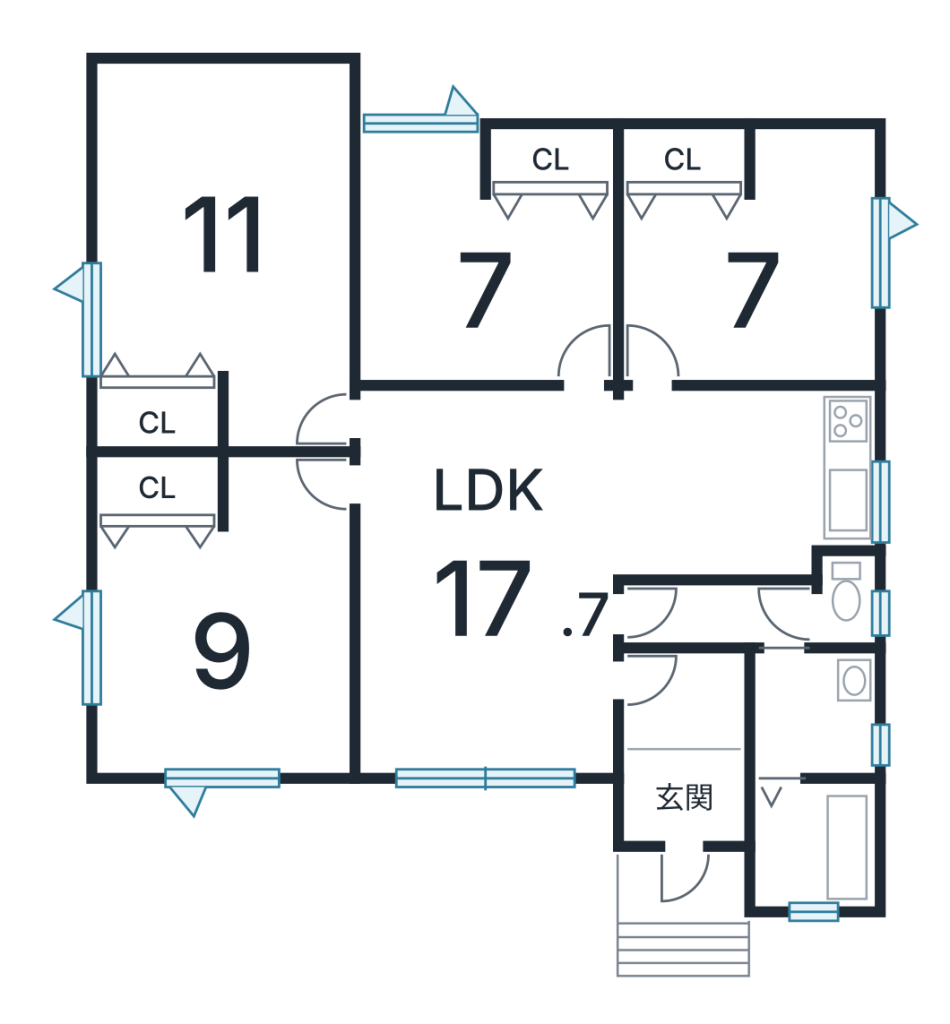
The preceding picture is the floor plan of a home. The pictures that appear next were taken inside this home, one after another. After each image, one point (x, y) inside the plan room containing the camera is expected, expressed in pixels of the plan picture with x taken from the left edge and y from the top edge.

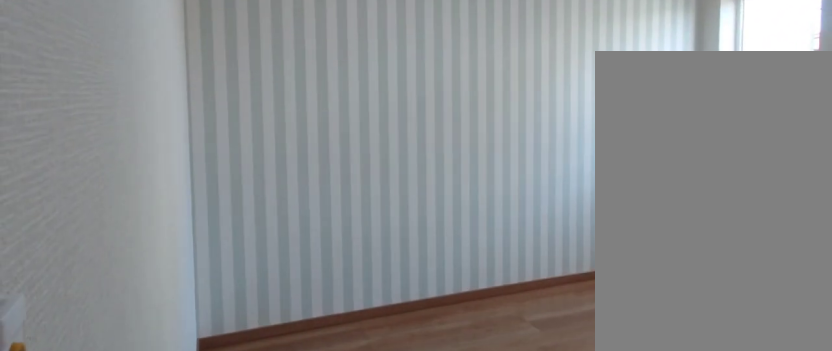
(477, 294)
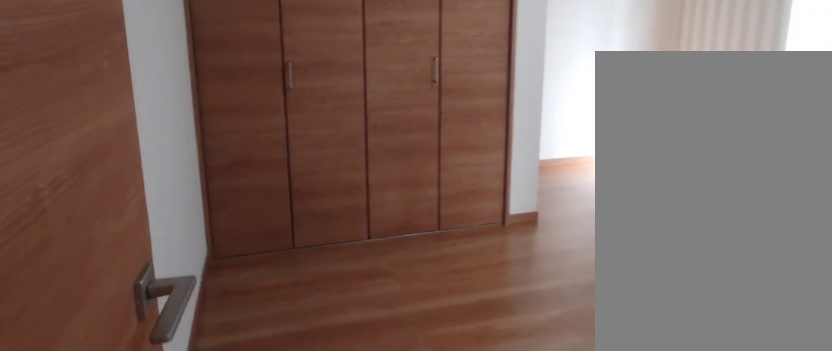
(756, 314)
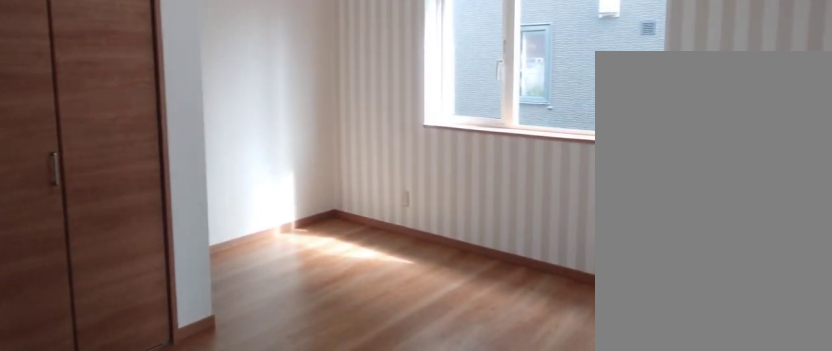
(756, 314)
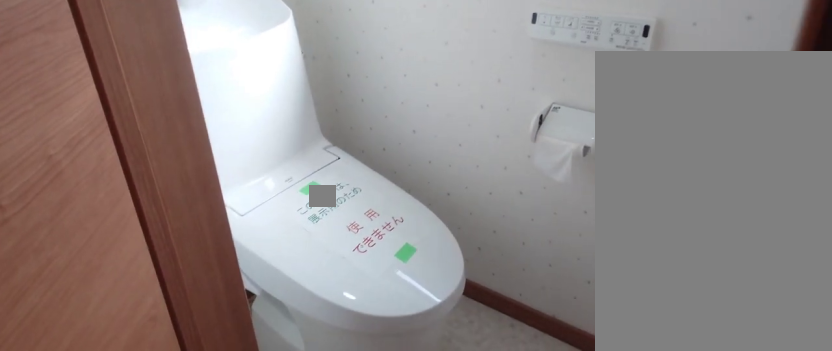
(844, 600)
